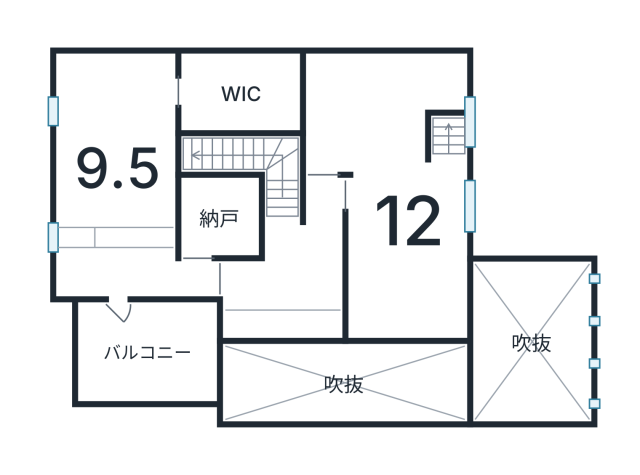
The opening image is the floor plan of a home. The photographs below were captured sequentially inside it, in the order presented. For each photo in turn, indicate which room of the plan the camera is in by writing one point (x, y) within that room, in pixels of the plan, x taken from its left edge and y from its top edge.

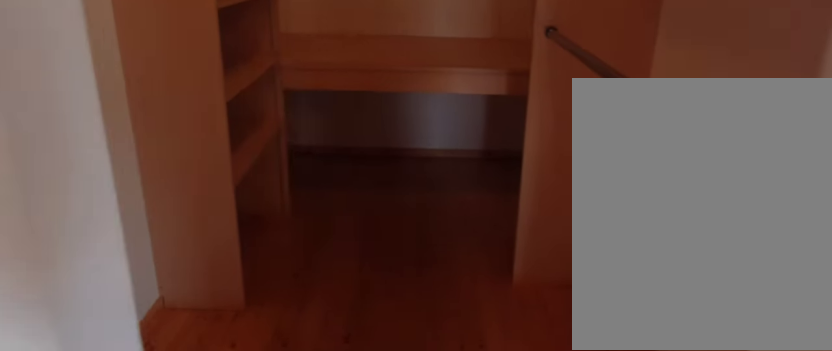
(239, 95)
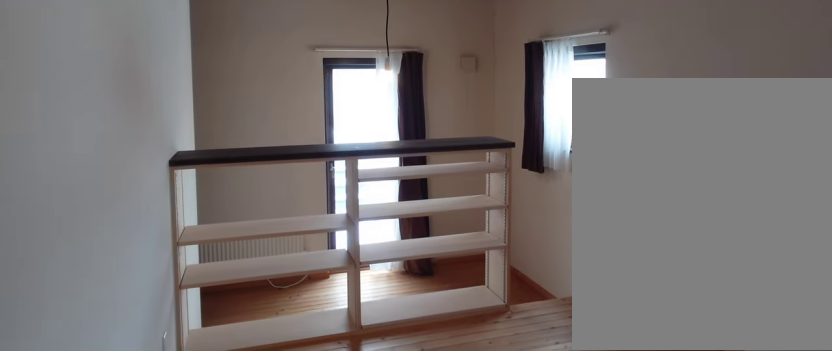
(103, 162)
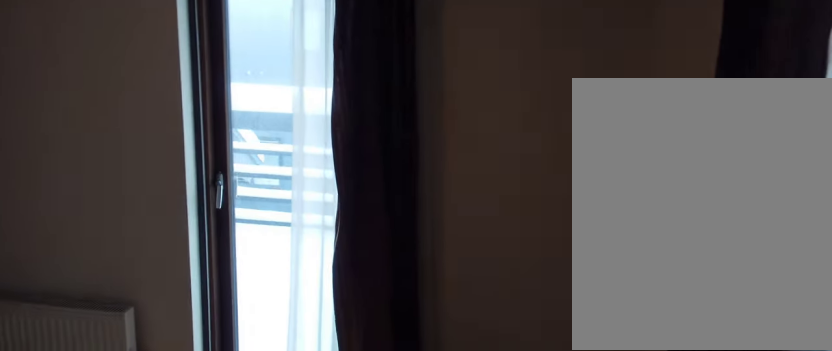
(103, 162)
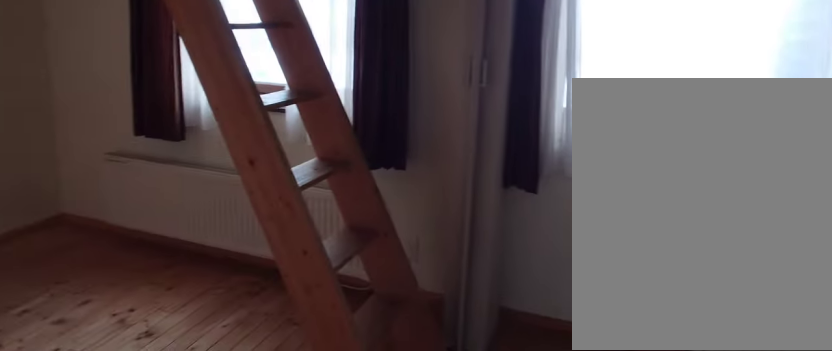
(402, 204)
